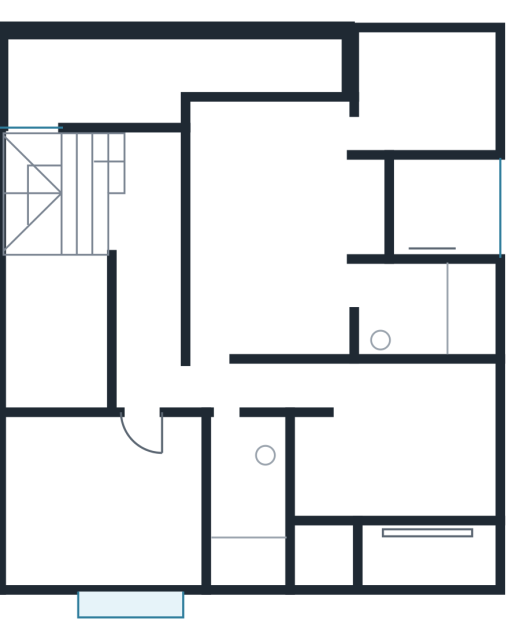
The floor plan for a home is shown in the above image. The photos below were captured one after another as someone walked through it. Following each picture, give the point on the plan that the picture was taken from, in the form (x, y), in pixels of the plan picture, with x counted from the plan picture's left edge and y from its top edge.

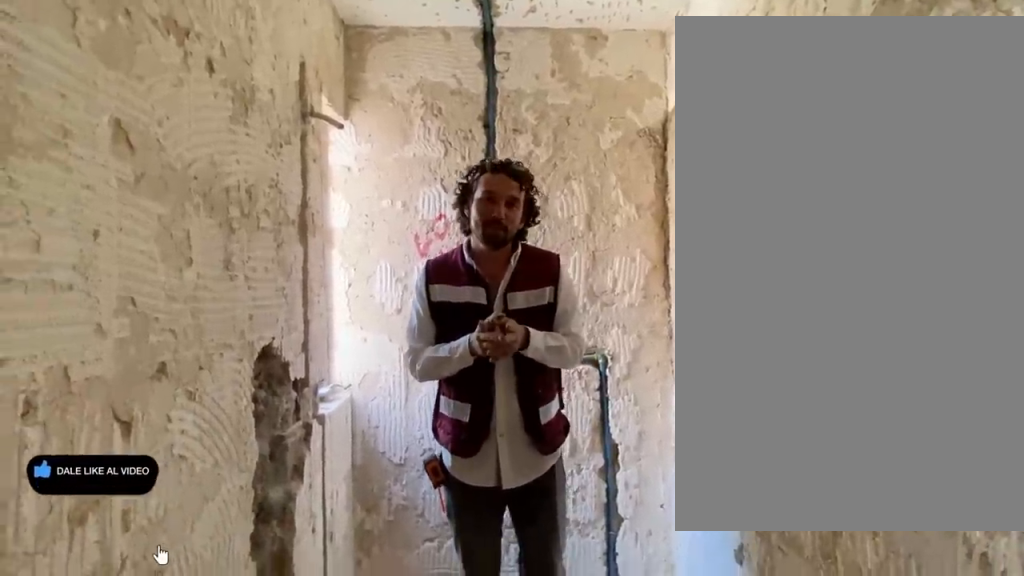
(230, 423)
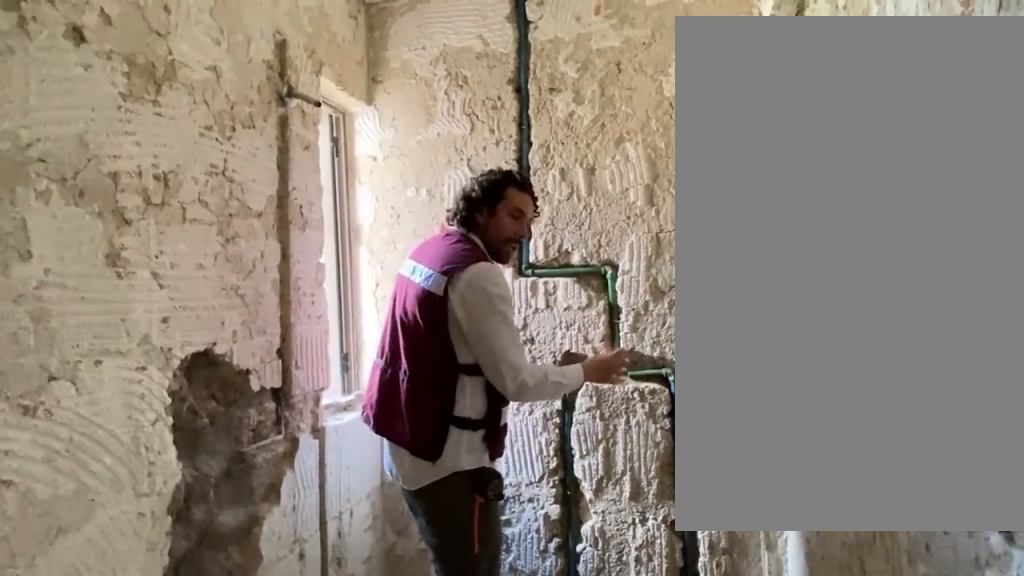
(242, 480)
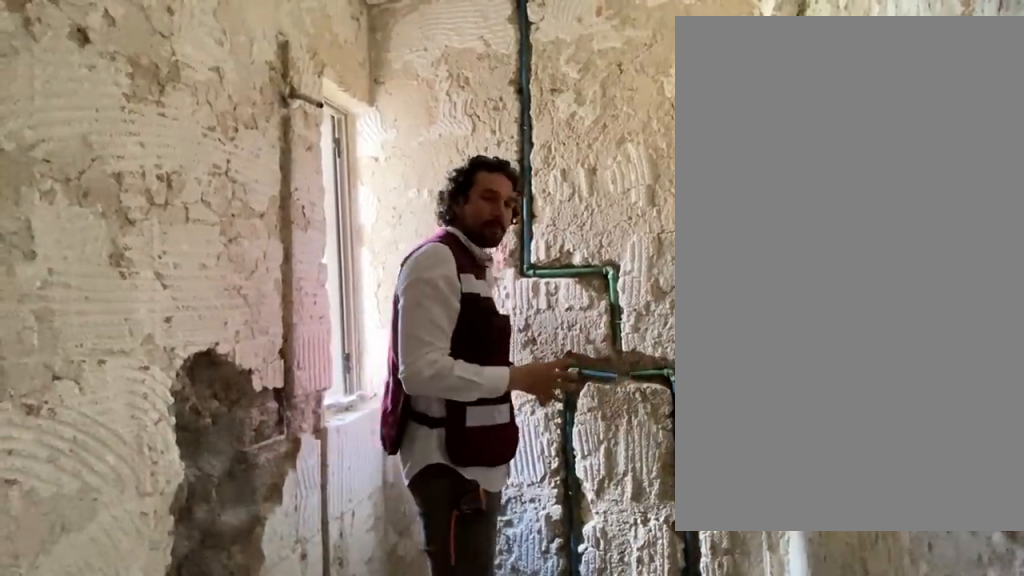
(242, 481)
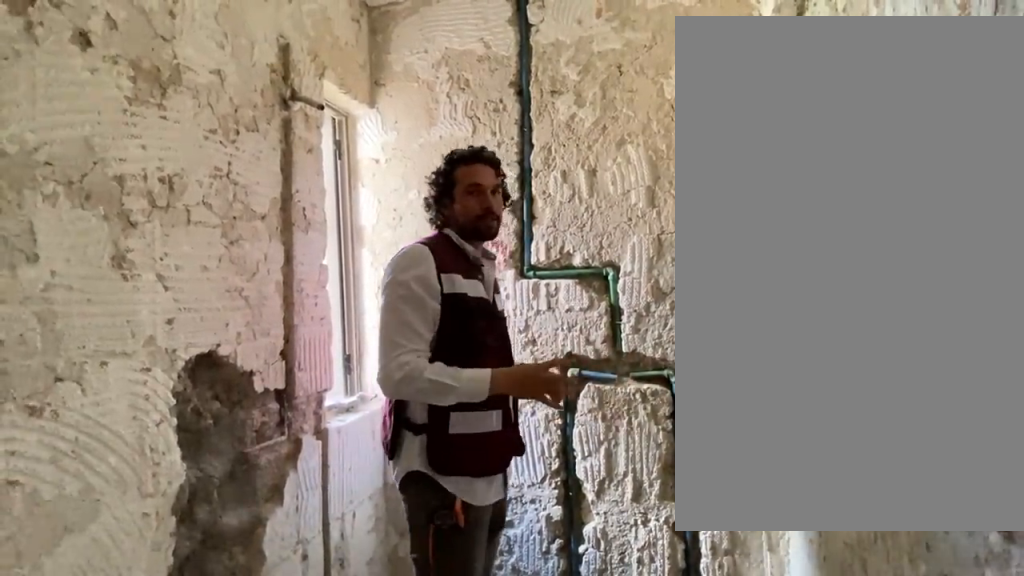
(243, 480)
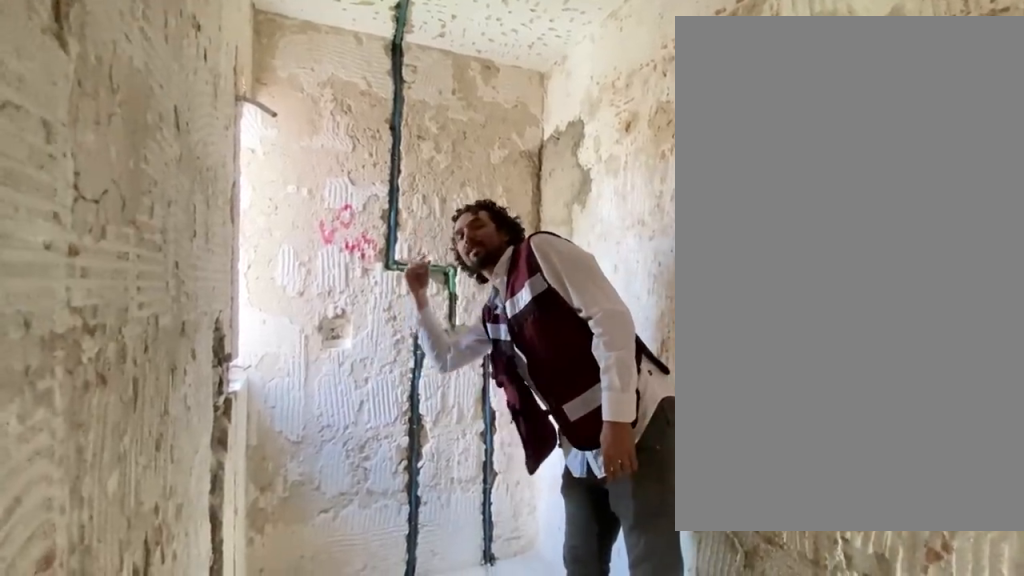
(234, 437)
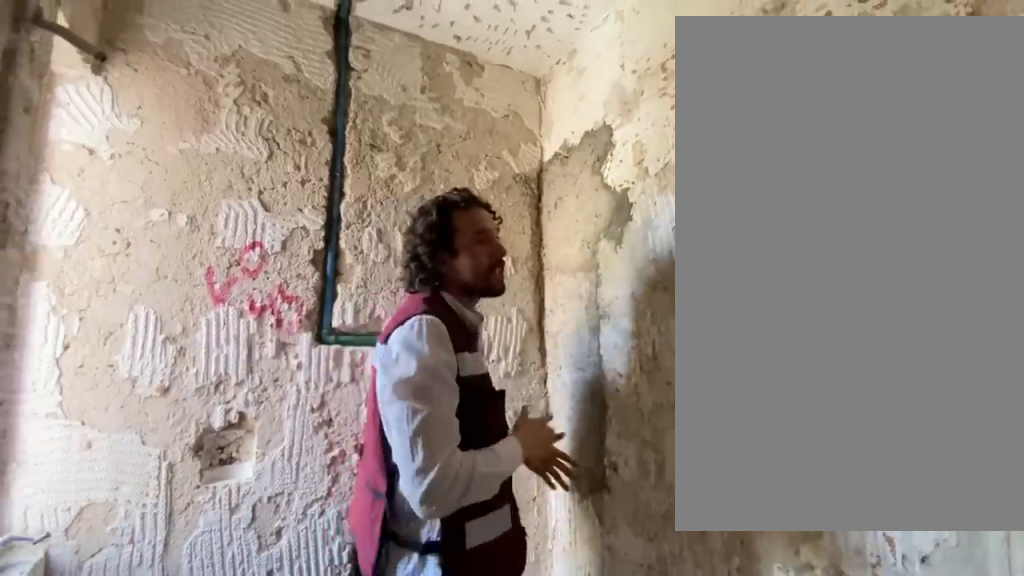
(238, 499)
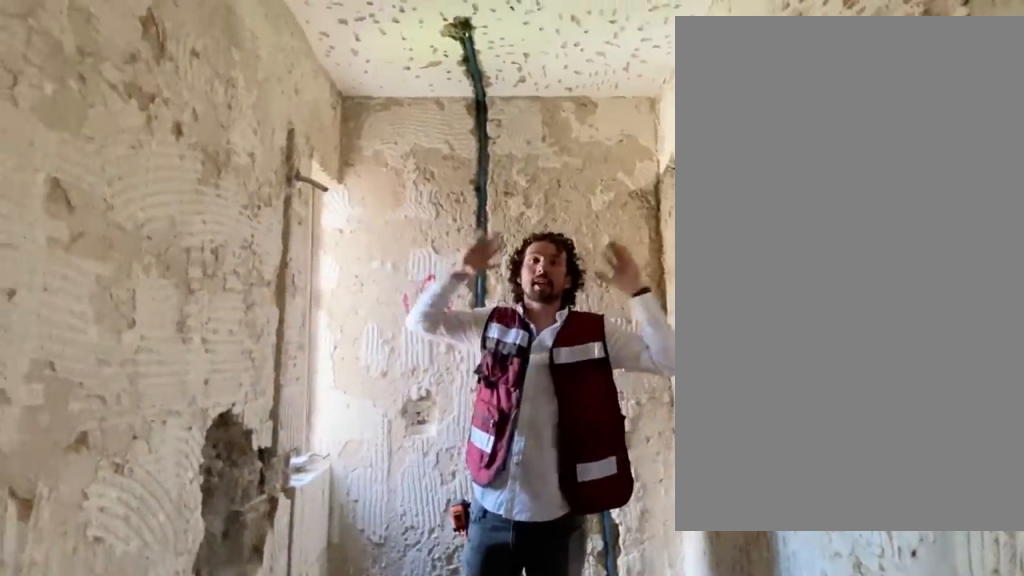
(238, 498)
